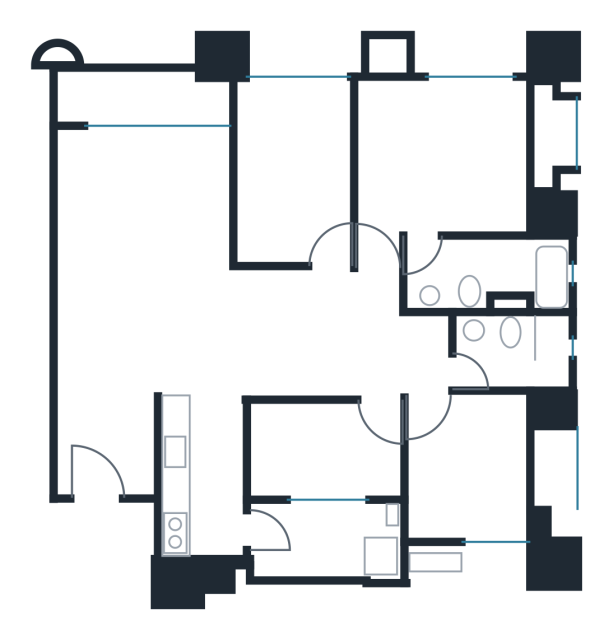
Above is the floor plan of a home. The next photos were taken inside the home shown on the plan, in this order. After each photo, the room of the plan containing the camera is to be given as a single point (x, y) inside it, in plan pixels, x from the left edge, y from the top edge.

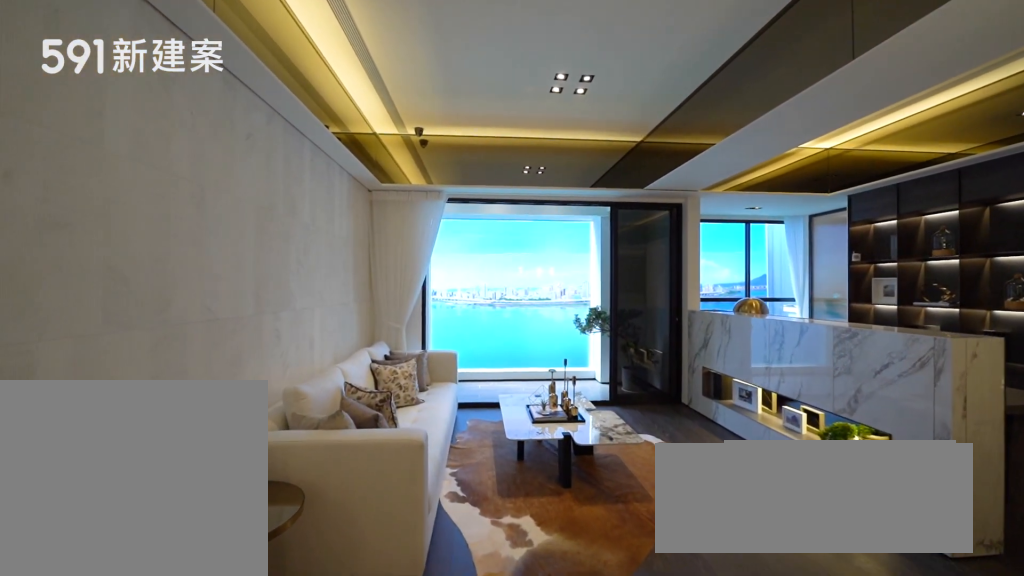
(143, 236)
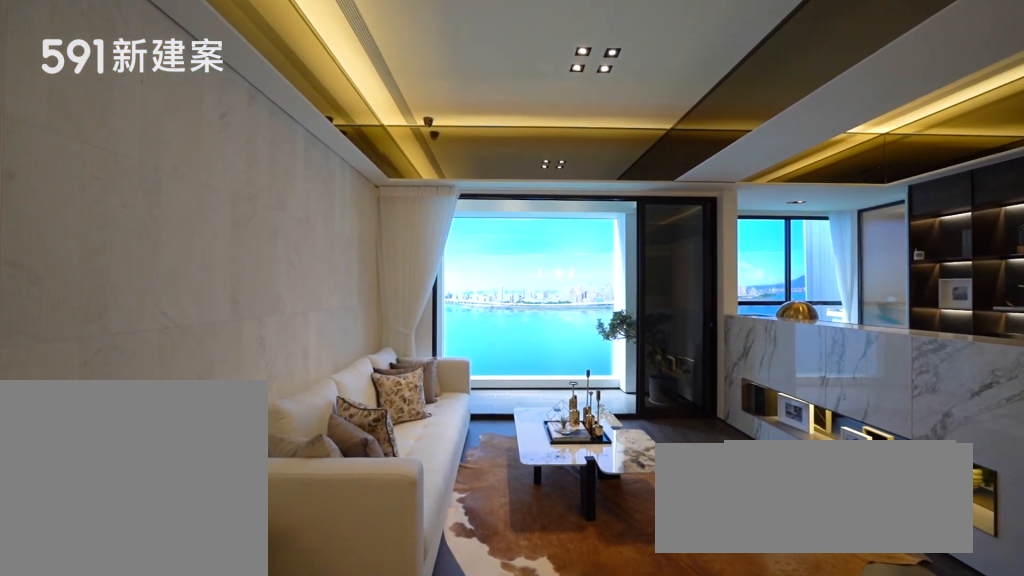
(143, 236)
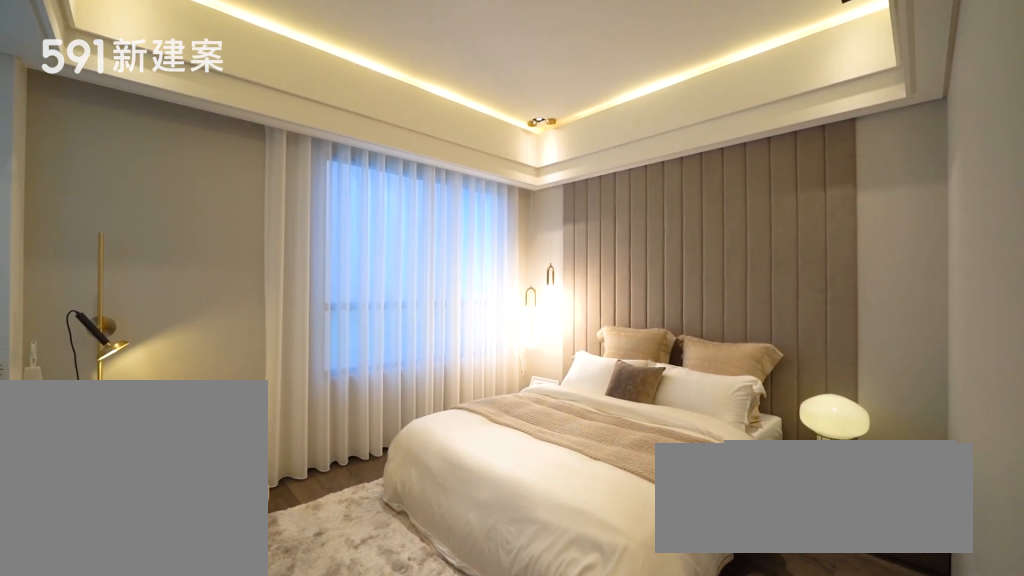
(446, 158)
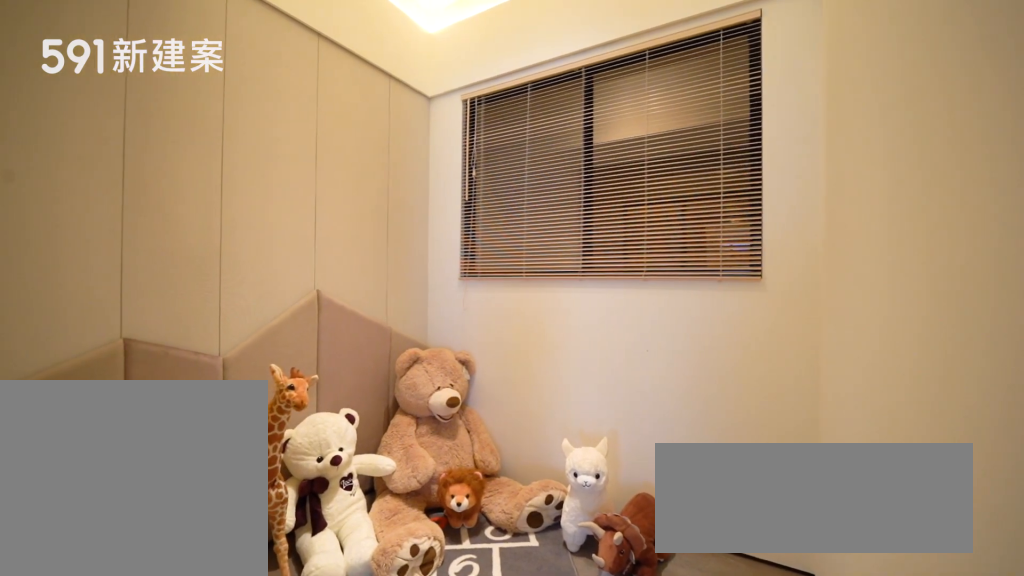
(321, 451)
